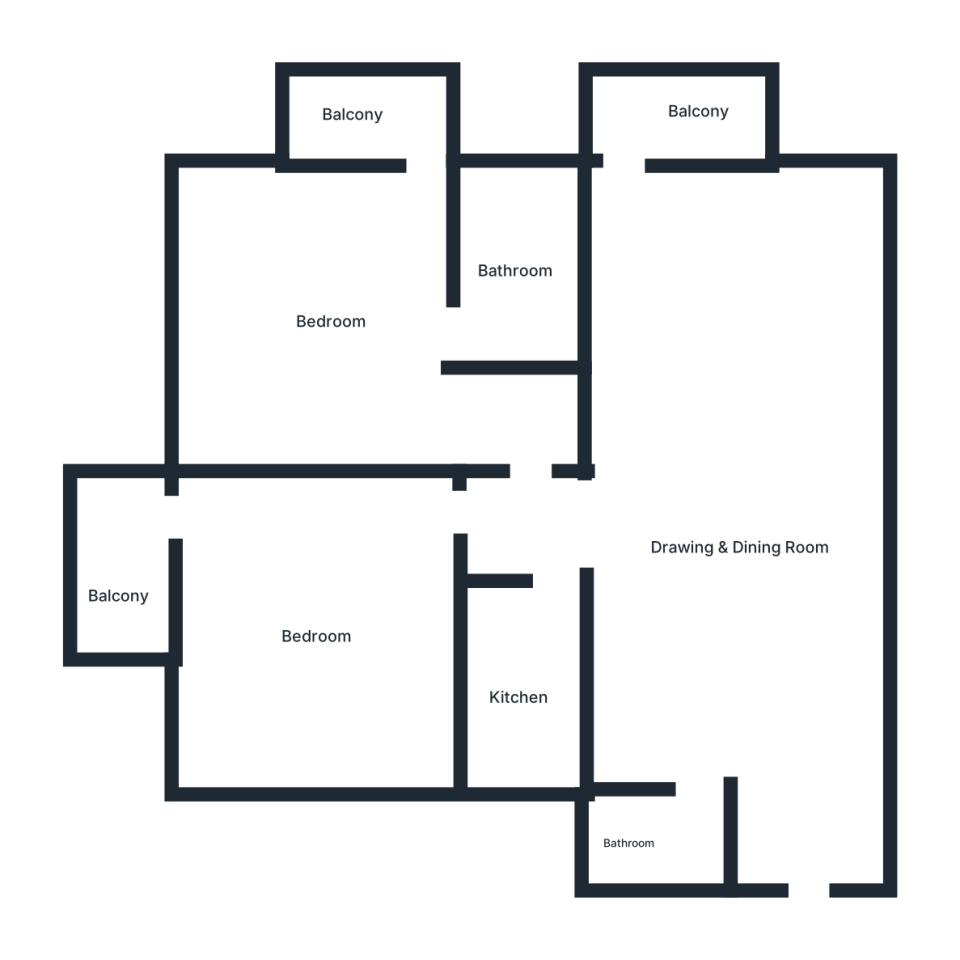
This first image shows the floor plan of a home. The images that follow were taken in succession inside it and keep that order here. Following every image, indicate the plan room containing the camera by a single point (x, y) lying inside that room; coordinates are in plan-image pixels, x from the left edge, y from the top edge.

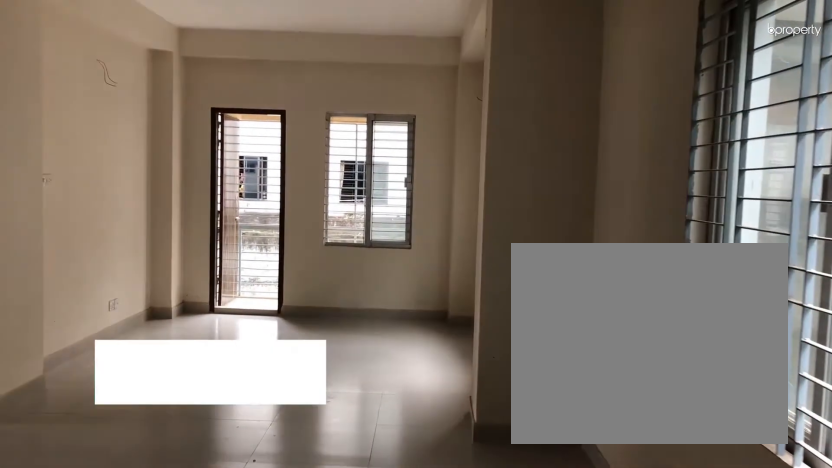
(802, 835)
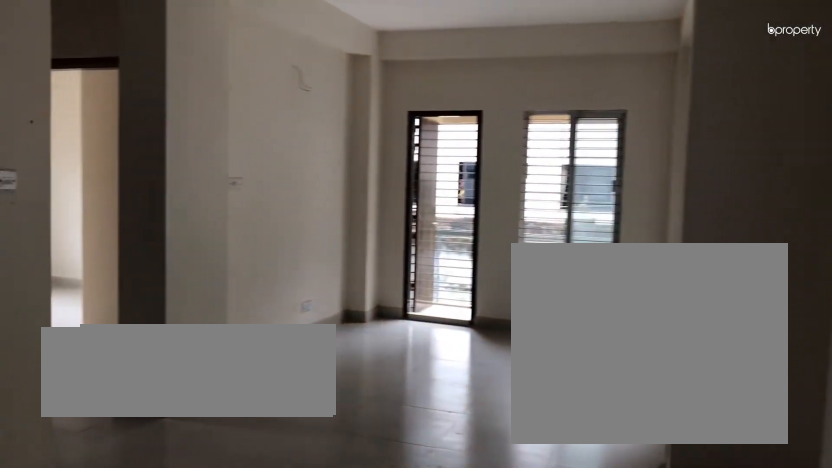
(802, 835)
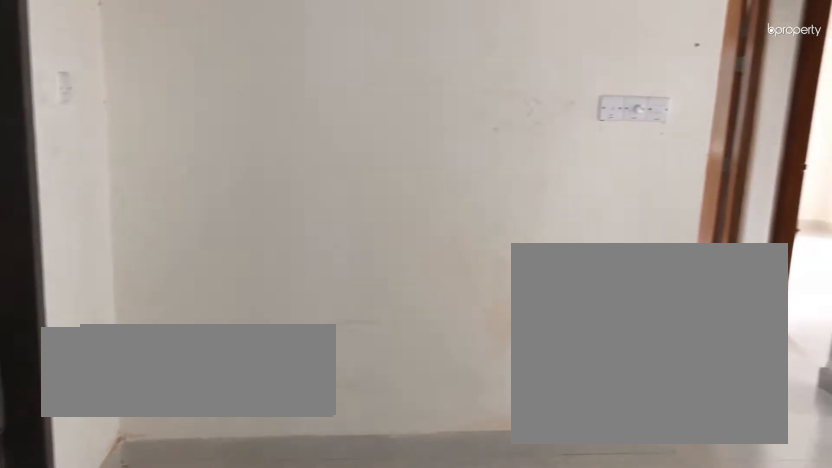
(718, 634)
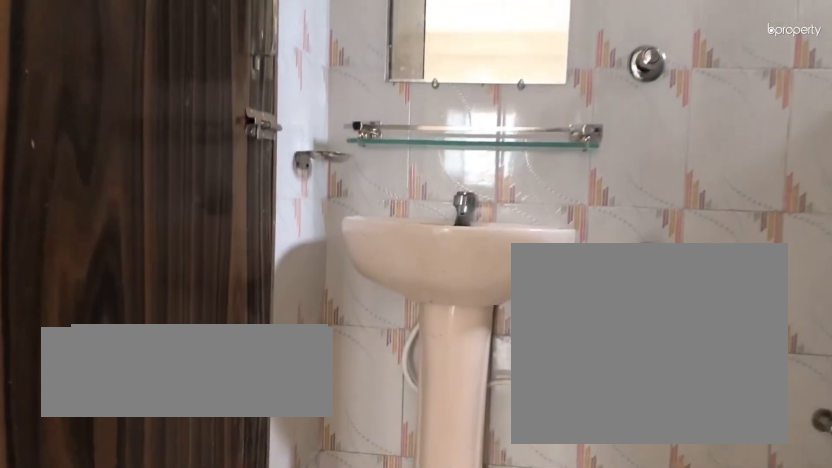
(658, 833)
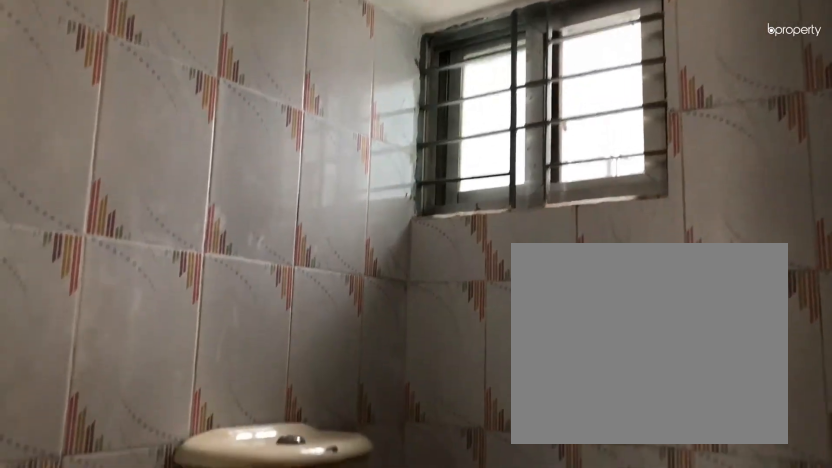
(658, 833)
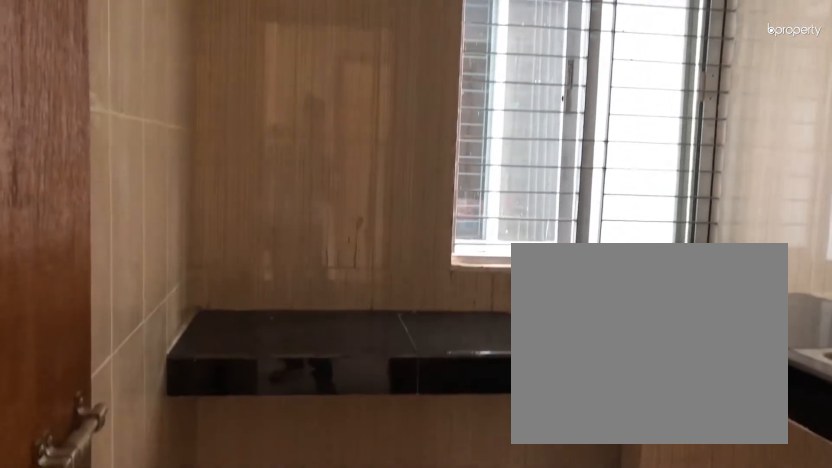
(515, 687)
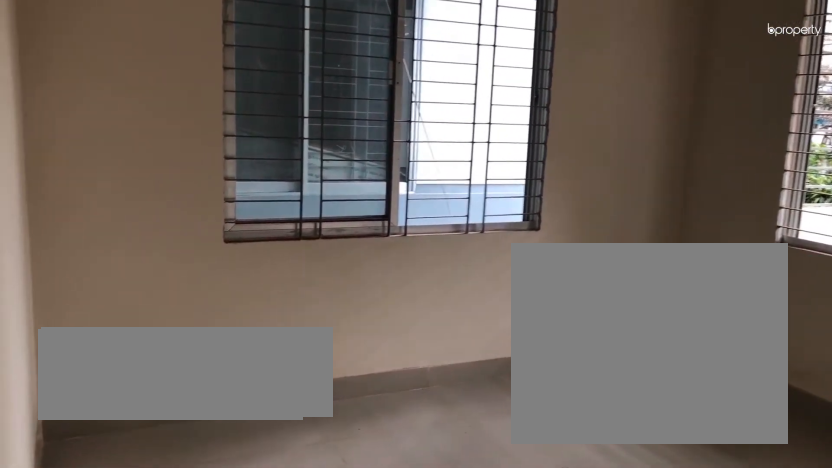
(319, 627)
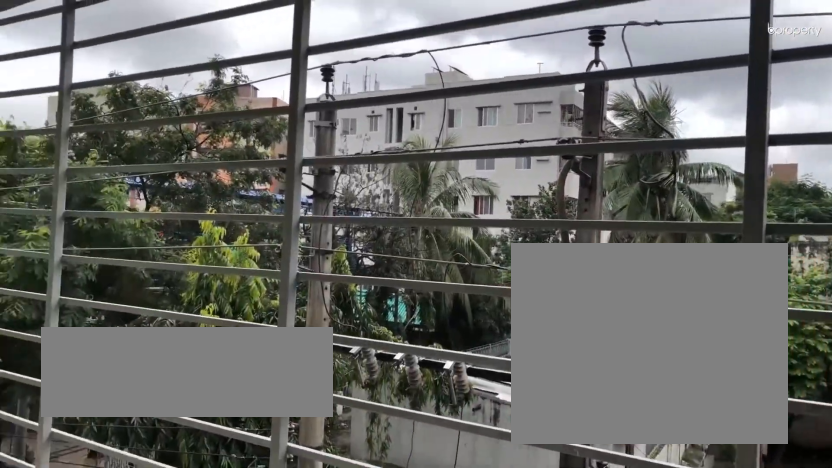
(118, 577)
